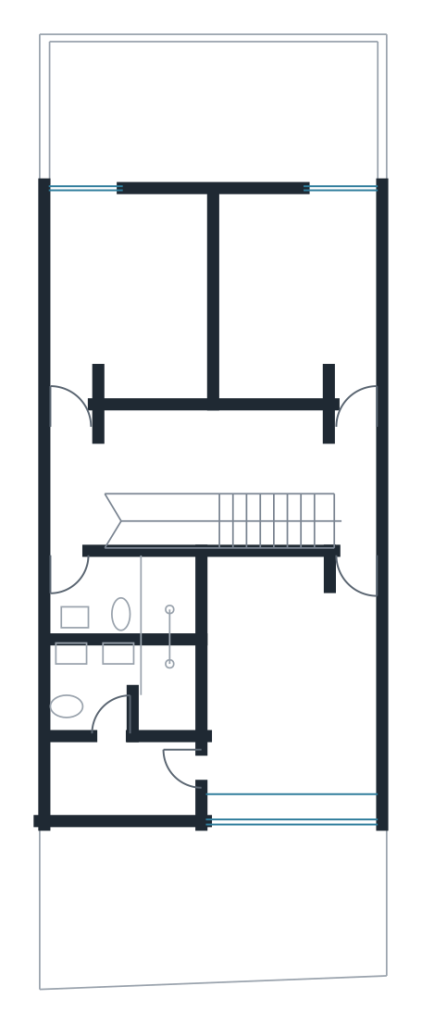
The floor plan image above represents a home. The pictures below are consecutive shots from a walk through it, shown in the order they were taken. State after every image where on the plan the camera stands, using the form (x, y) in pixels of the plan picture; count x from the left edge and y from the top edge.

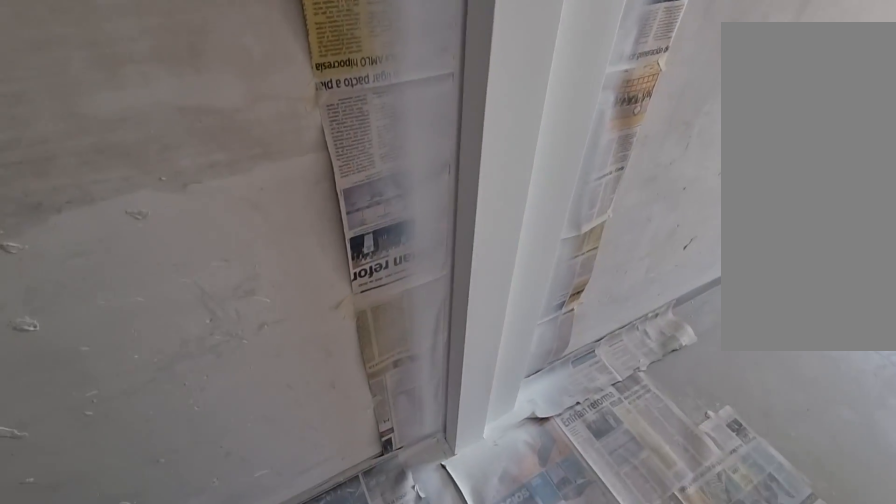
(70, 441)
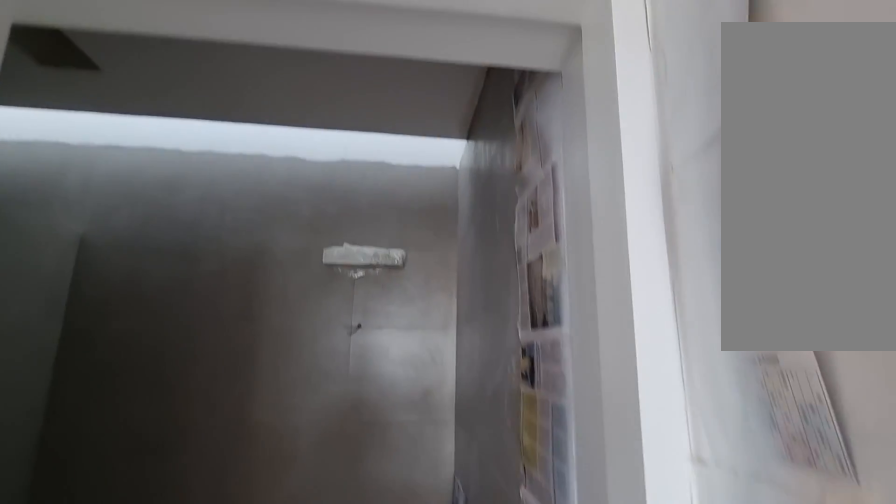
(65, 545)
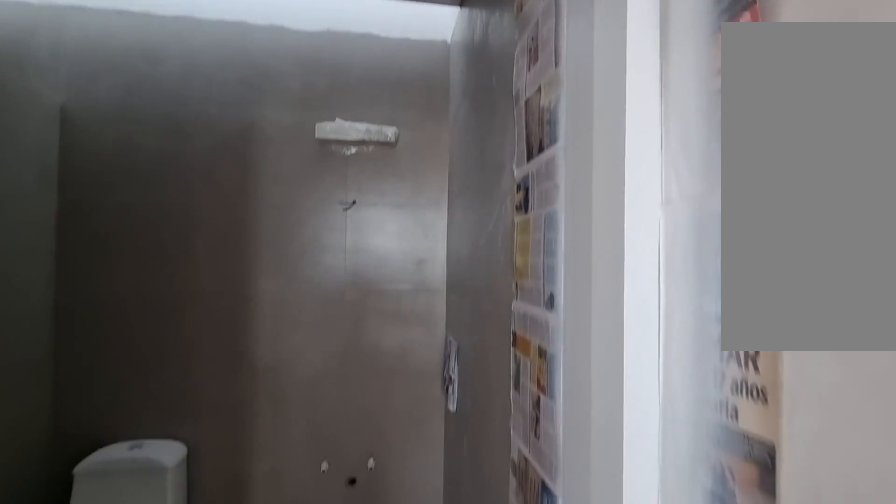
(64, 546)
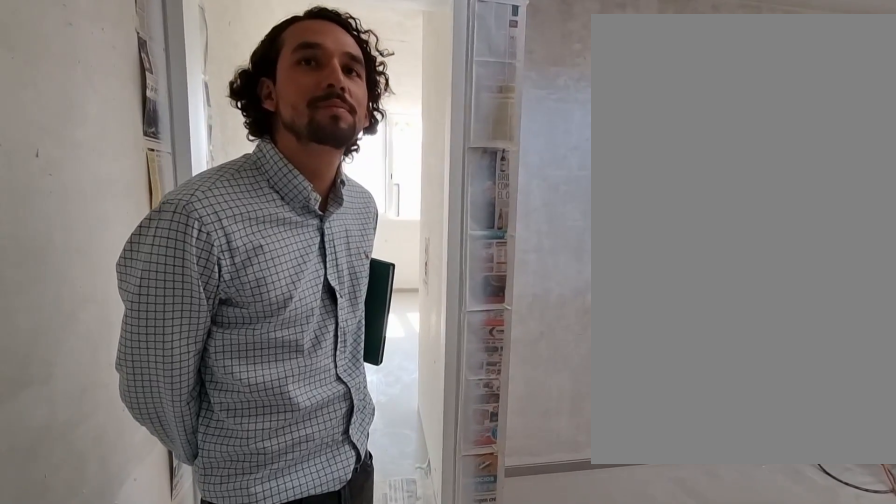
(79, 525)
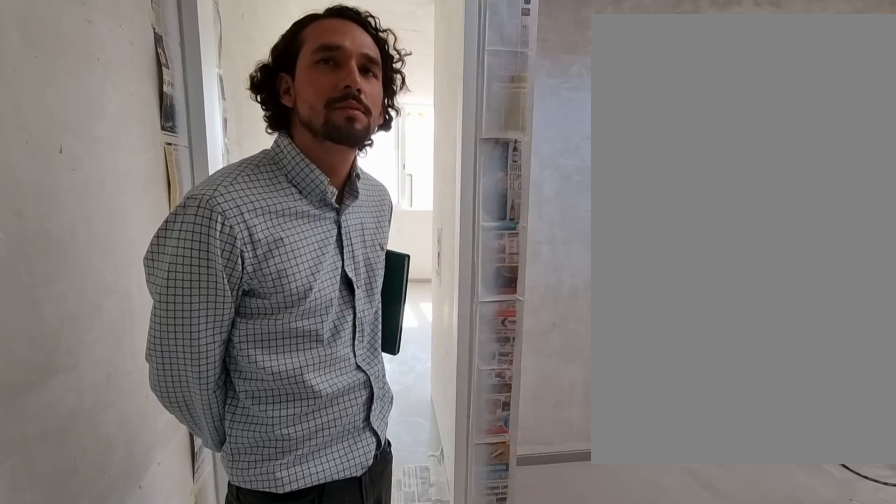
(79, 527)
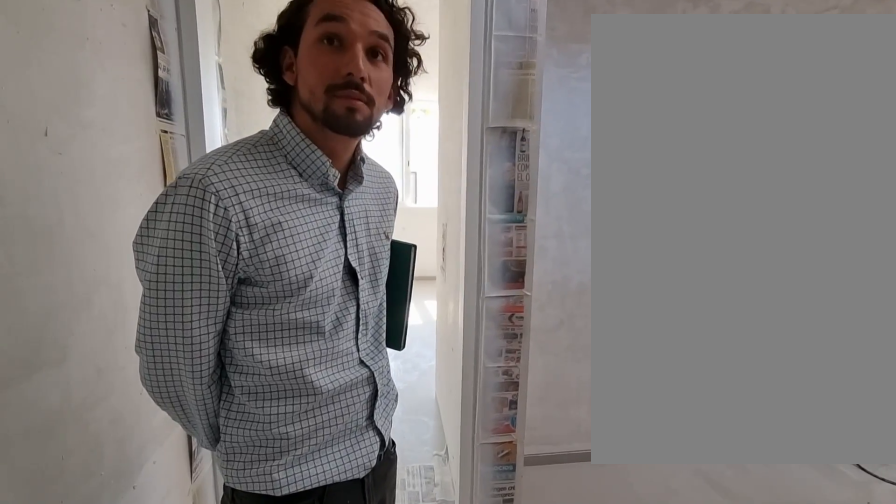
(80, 527)
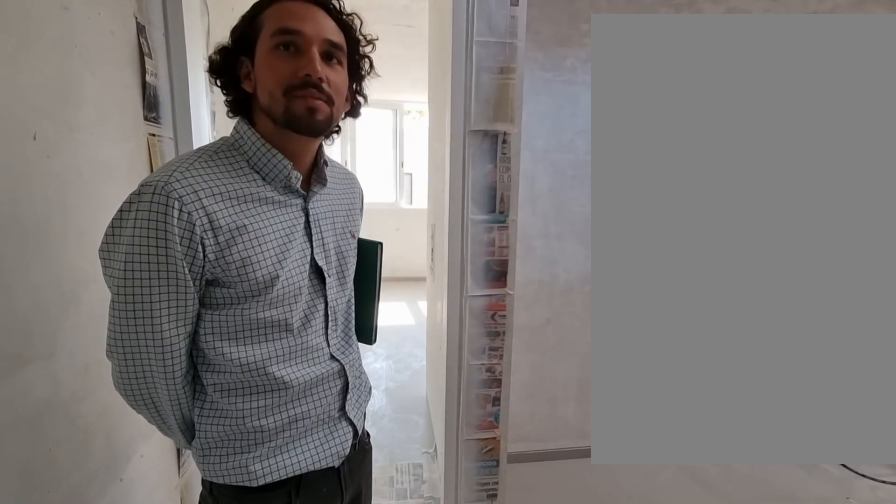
(79, 525)
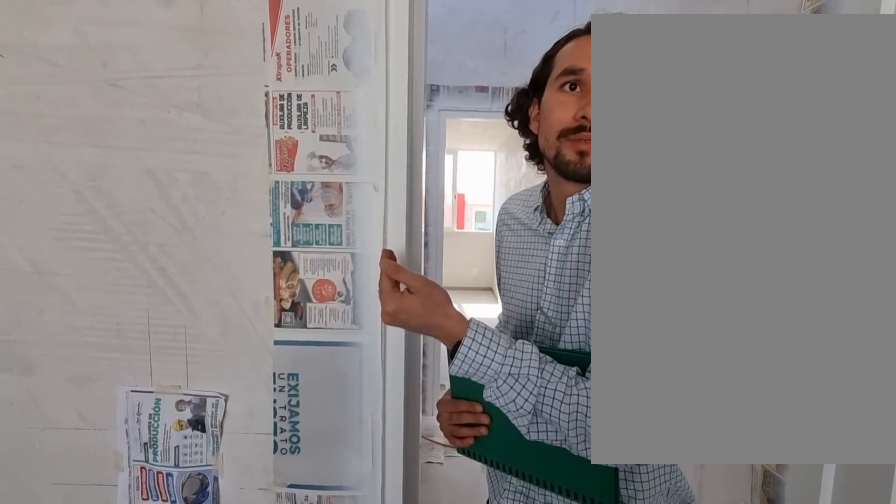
(347, 631)
